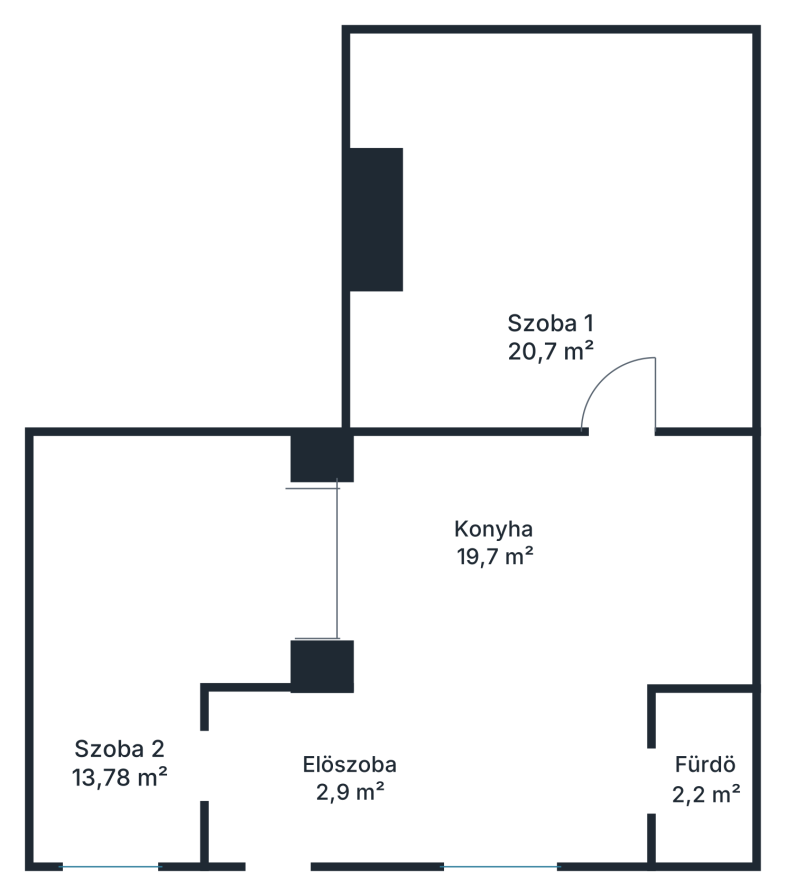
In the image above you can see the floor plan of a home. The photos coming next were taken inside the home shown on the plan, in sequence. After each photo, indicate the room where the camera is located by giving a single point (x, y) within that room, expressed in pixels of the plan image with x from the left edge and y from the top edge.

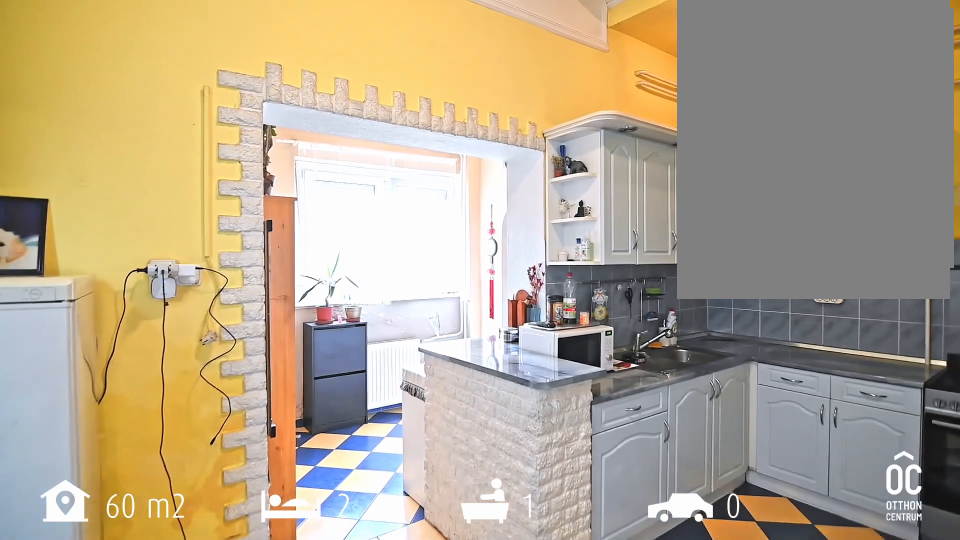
(534, 558)
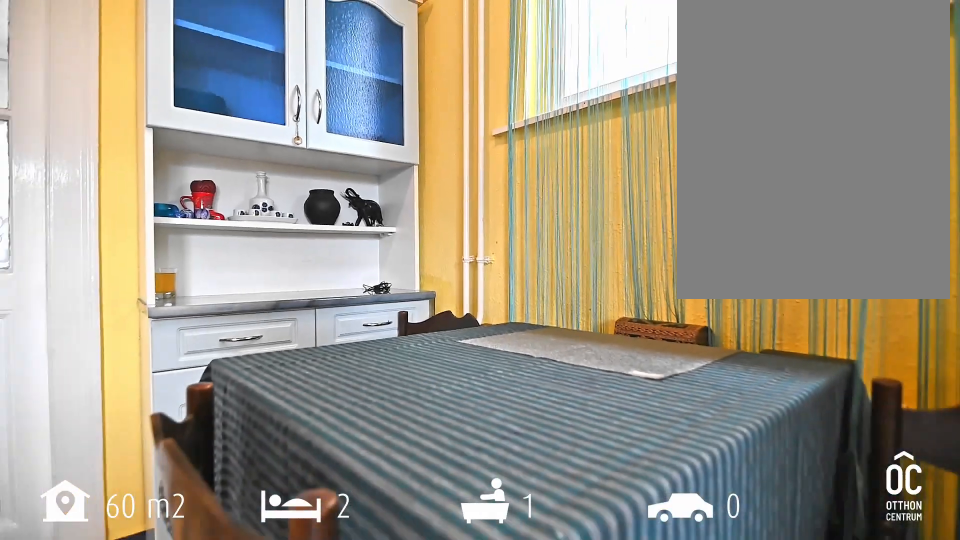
(534, 558)
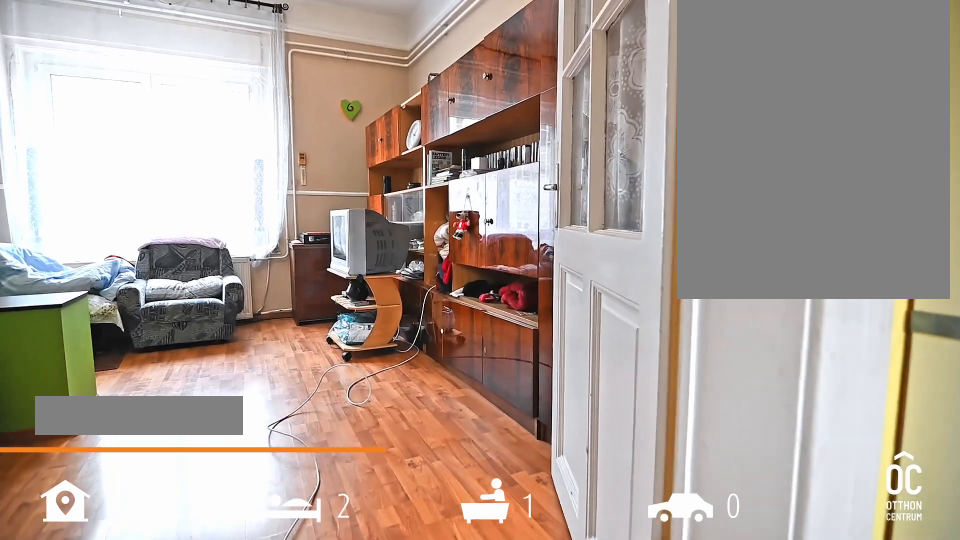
(561, 238)
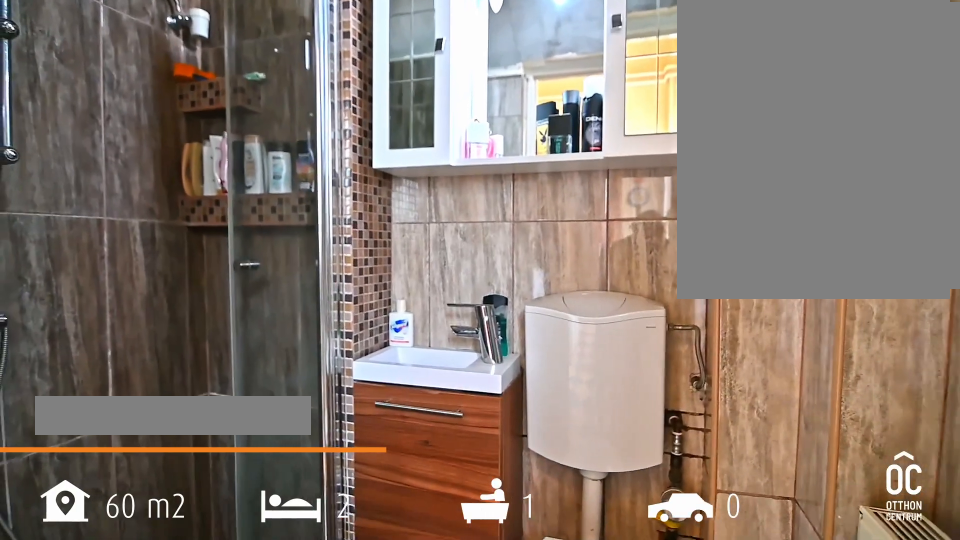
(703, 777)
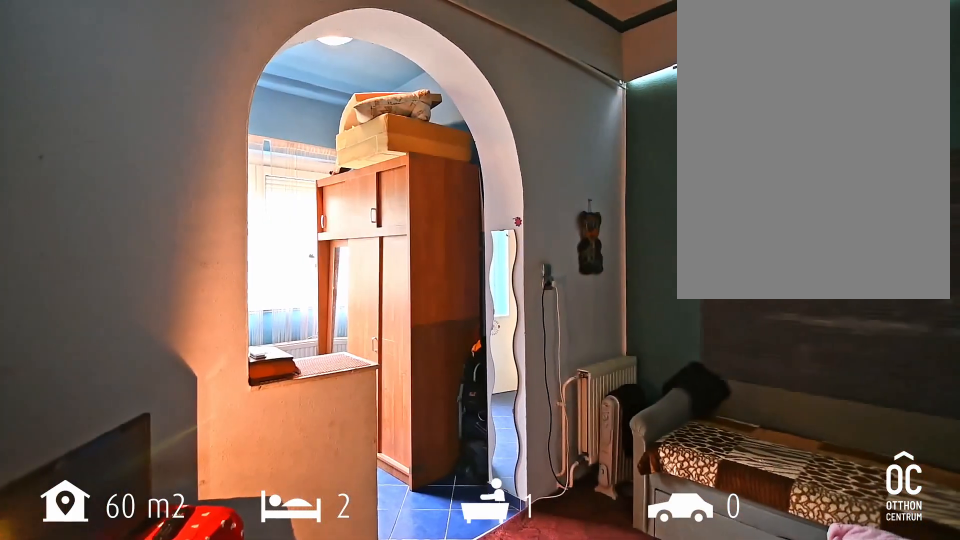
(130, 680)
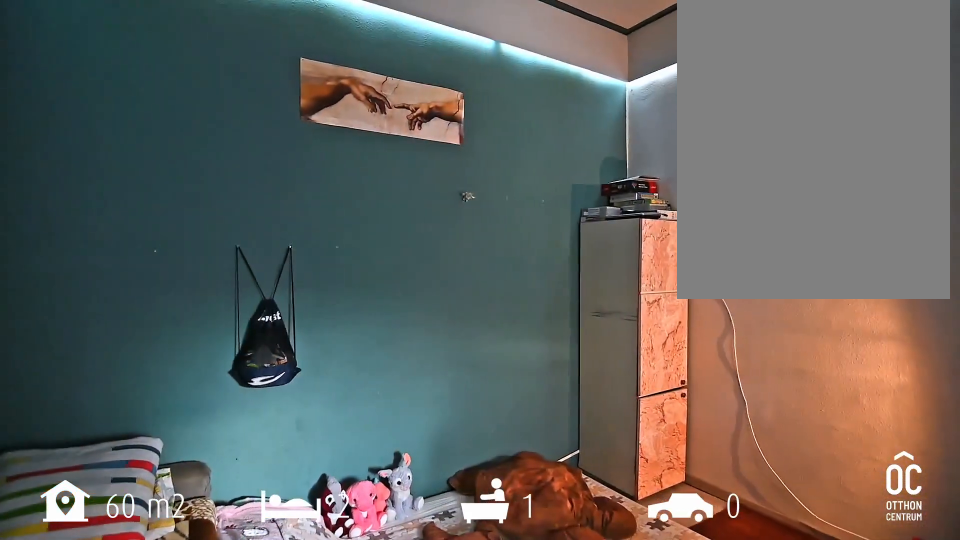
(130, 680)
